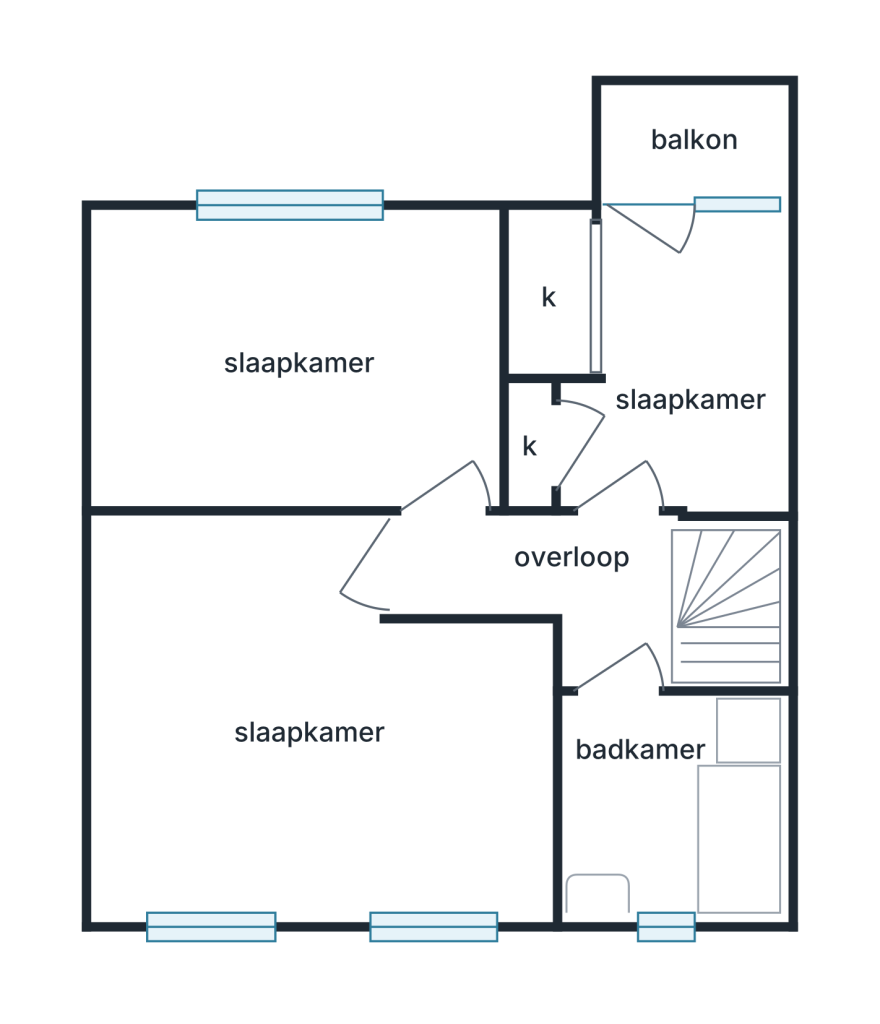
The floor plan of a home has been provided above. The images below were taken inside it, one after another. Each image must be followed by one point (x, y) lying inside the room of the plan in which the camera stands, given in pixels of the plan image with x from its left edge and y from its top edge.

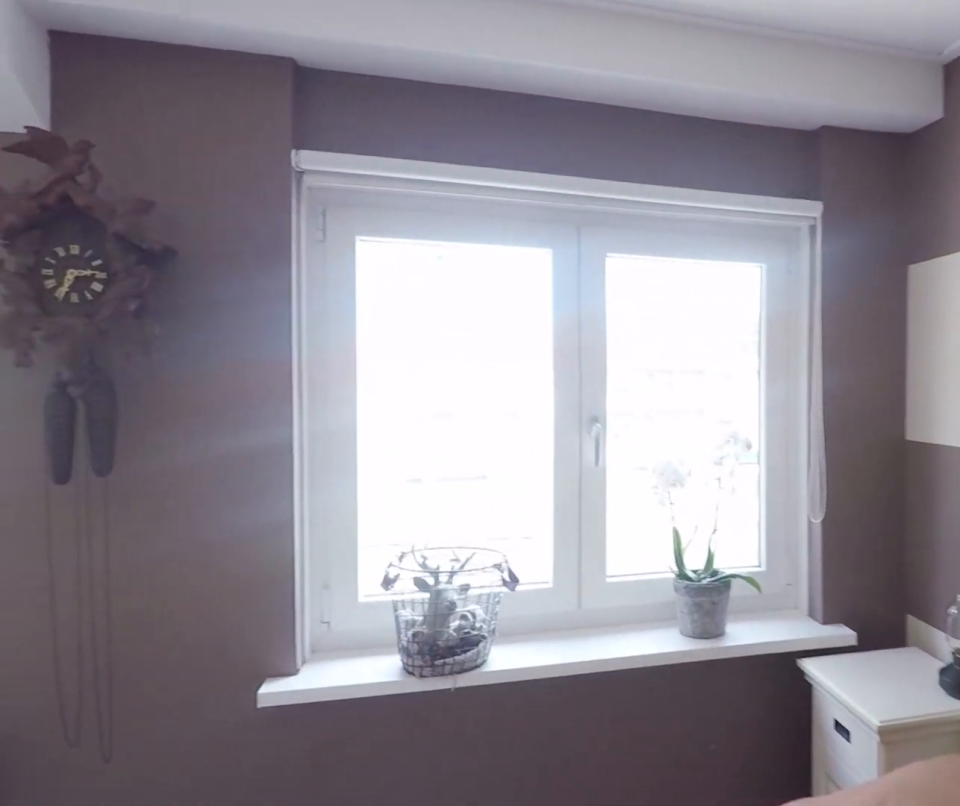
(450, 776)
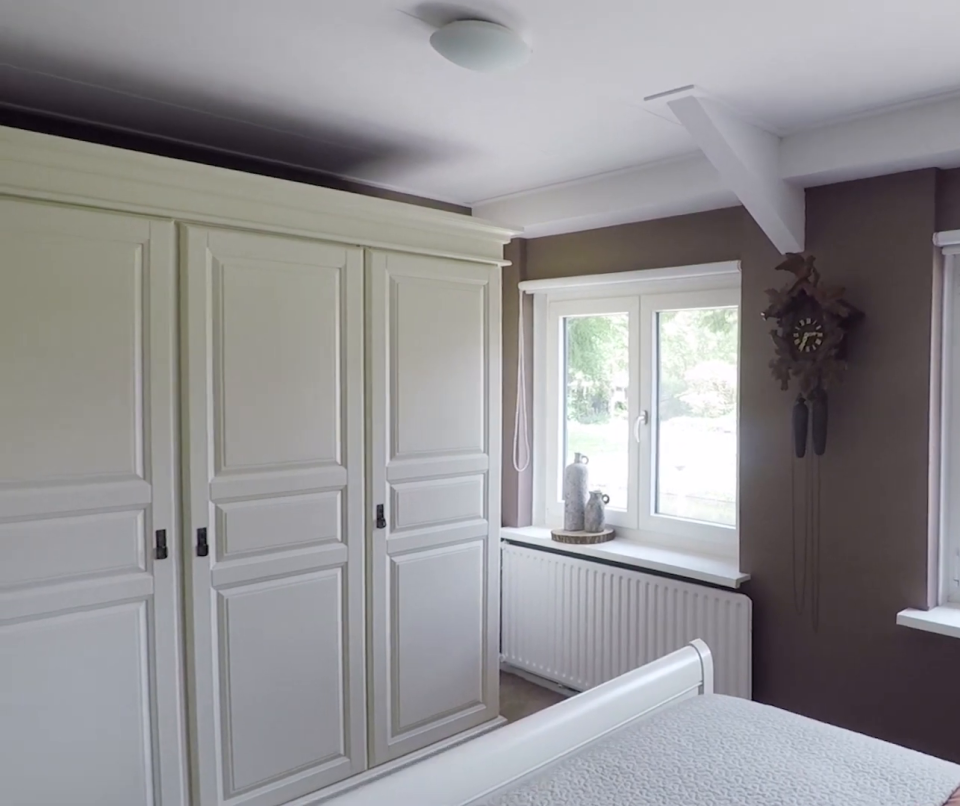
(450, 776)
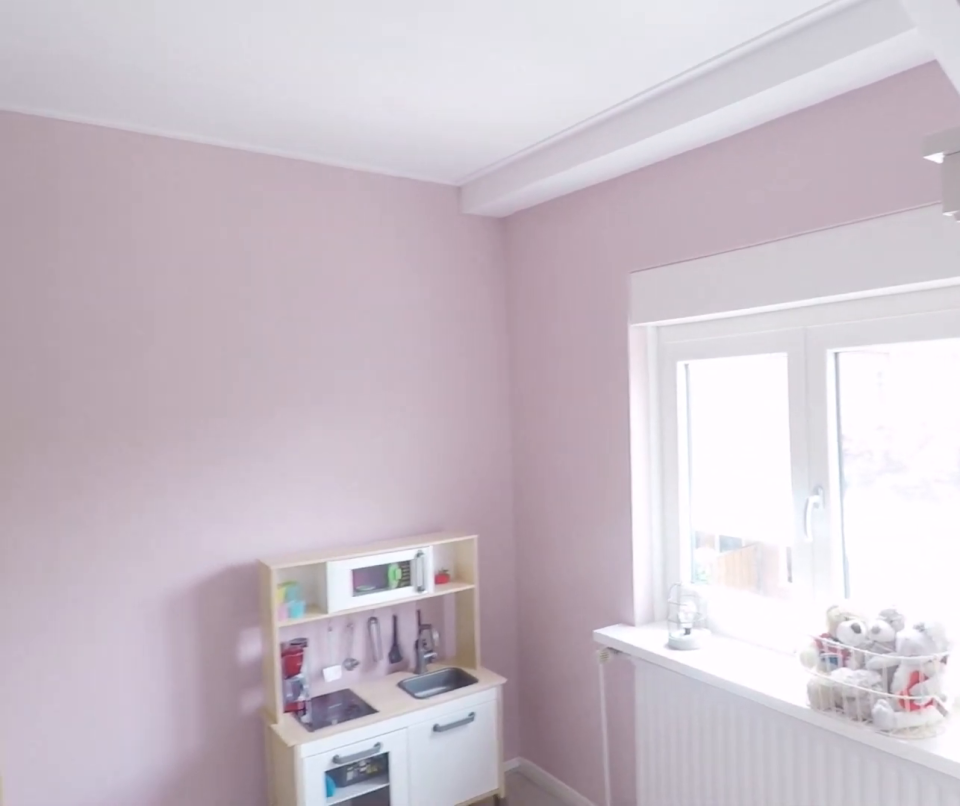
(487, 371)
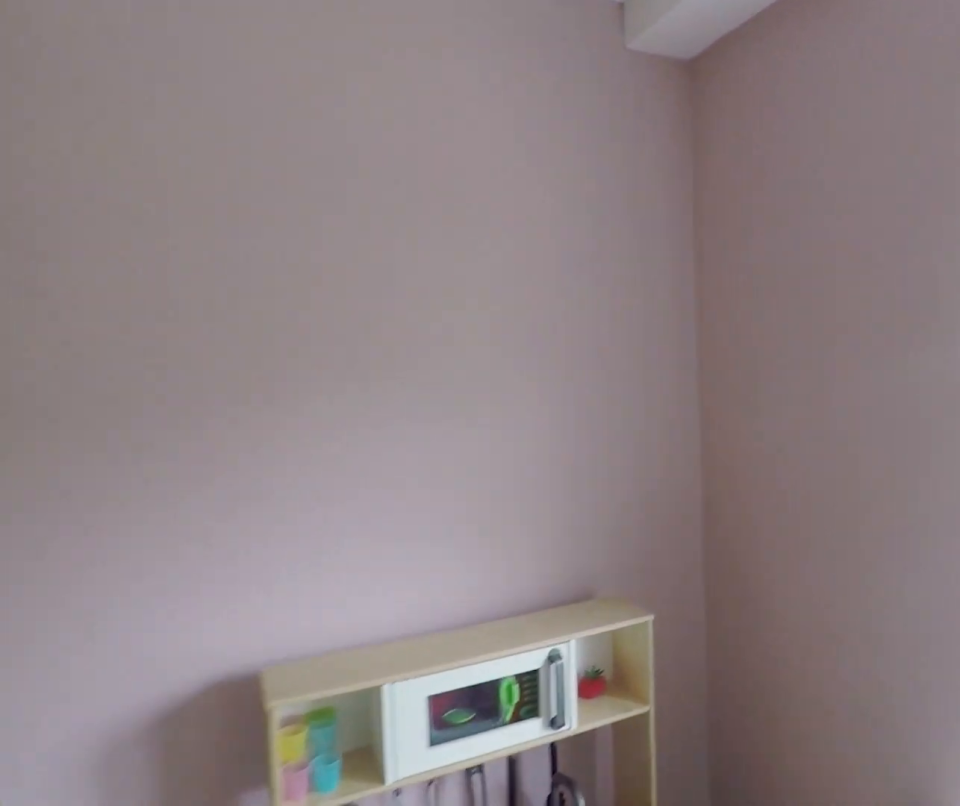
(487, 371)
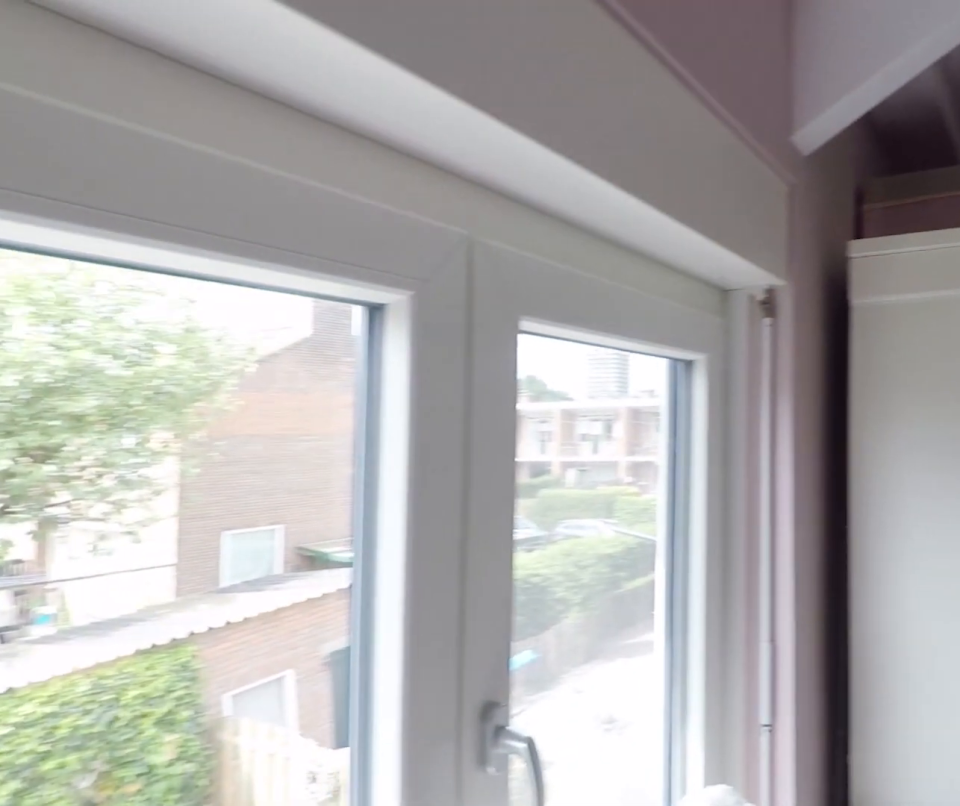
(487, 371)
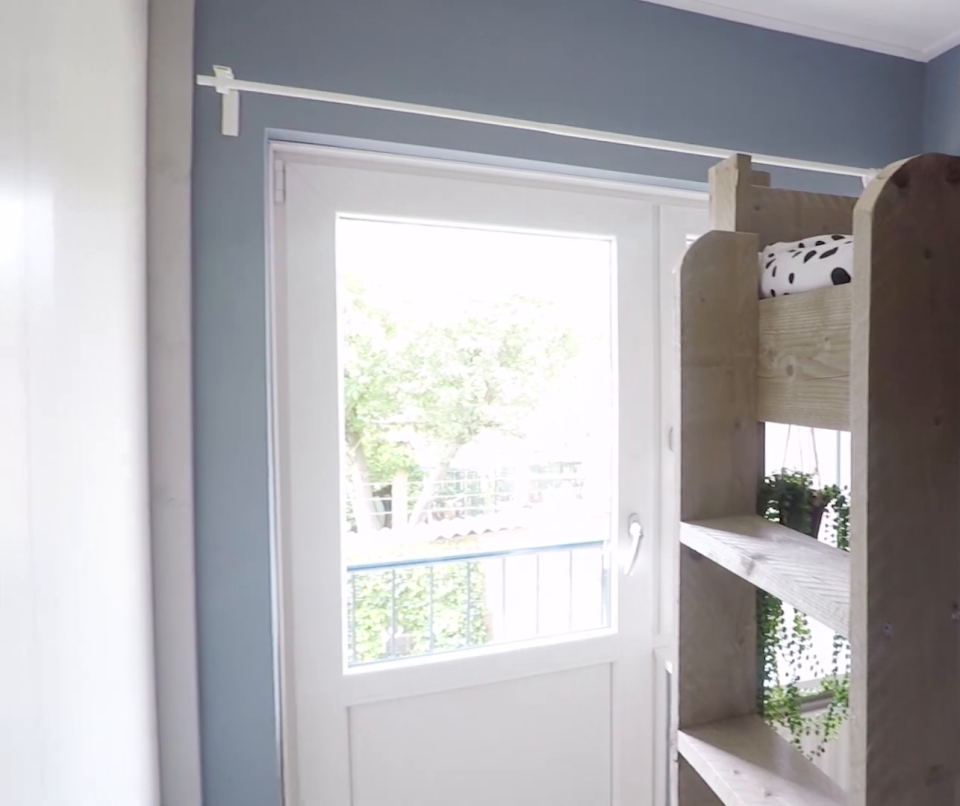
(682, 371)
